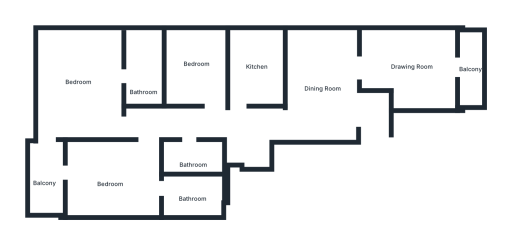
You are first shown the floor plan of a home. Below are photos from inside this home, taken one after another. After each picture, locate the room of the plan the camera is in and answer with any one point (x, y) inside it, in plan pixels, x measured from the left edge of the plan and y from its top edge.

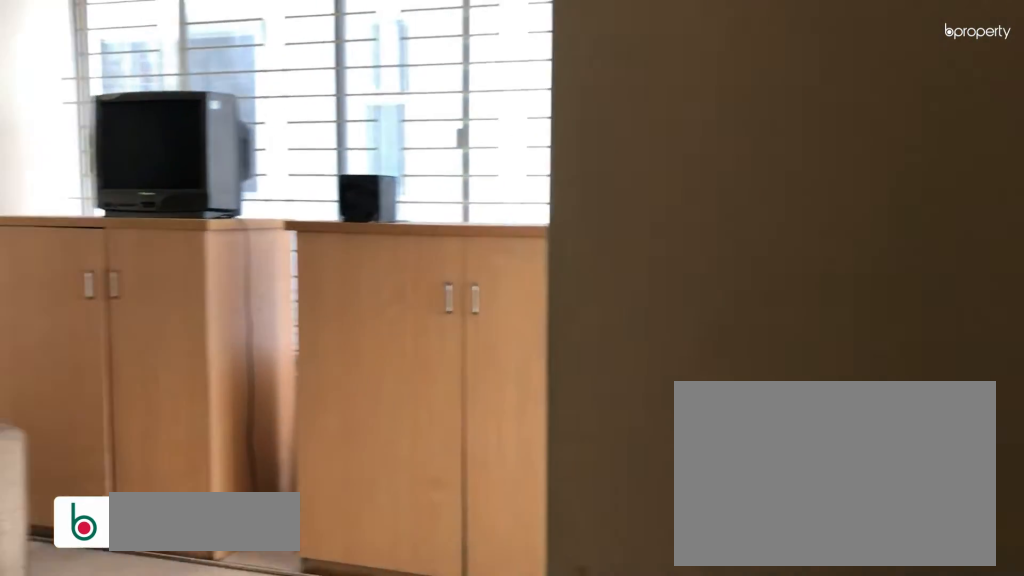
(376, 122)
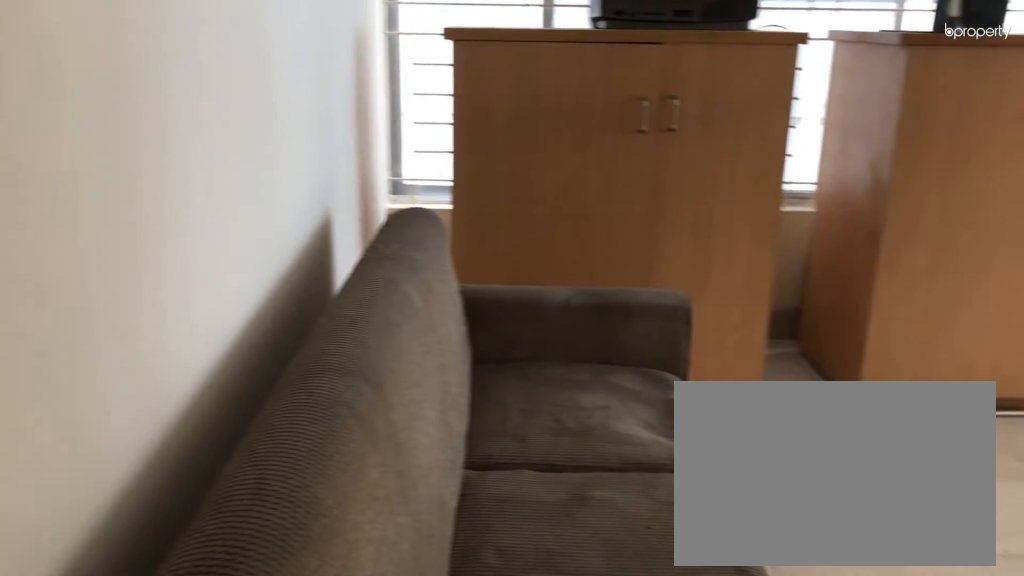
(325, 87)
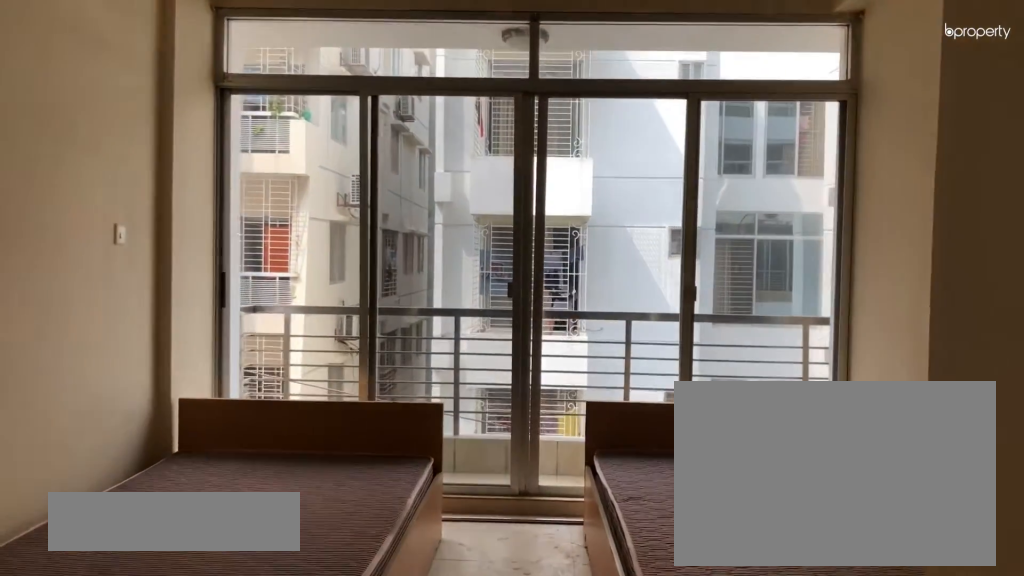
(415, 67)
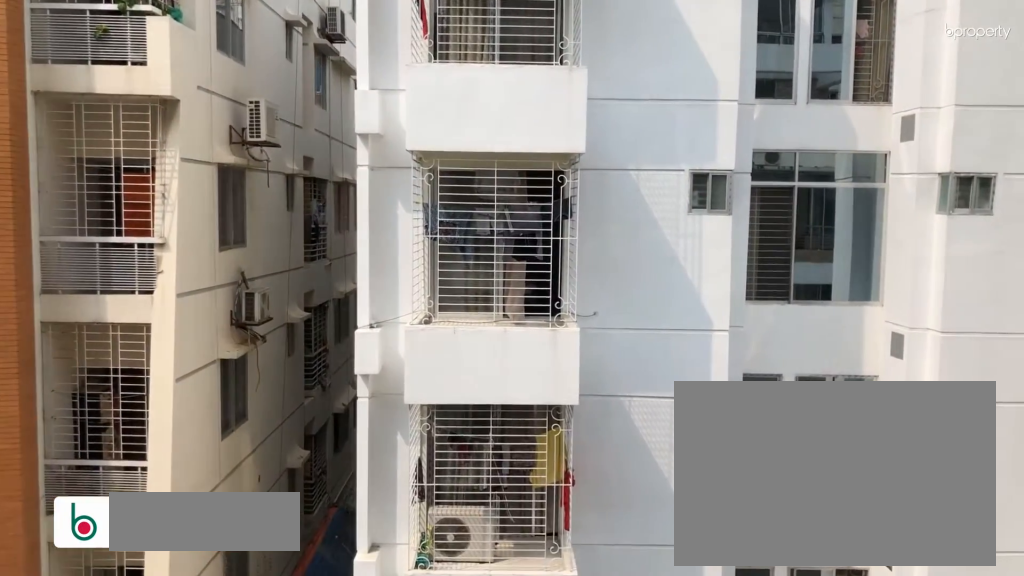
(472, 76)
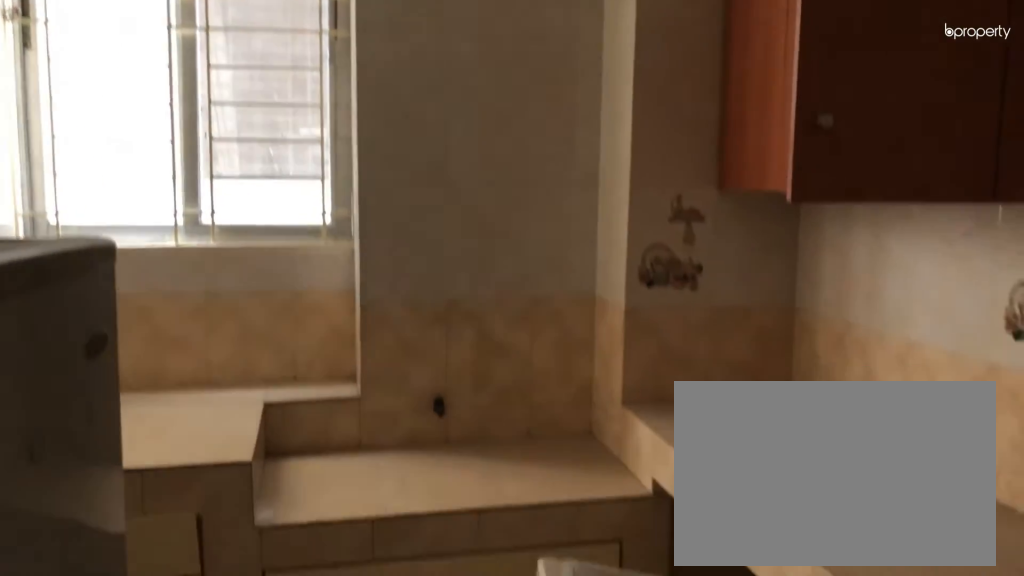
(260, 68)
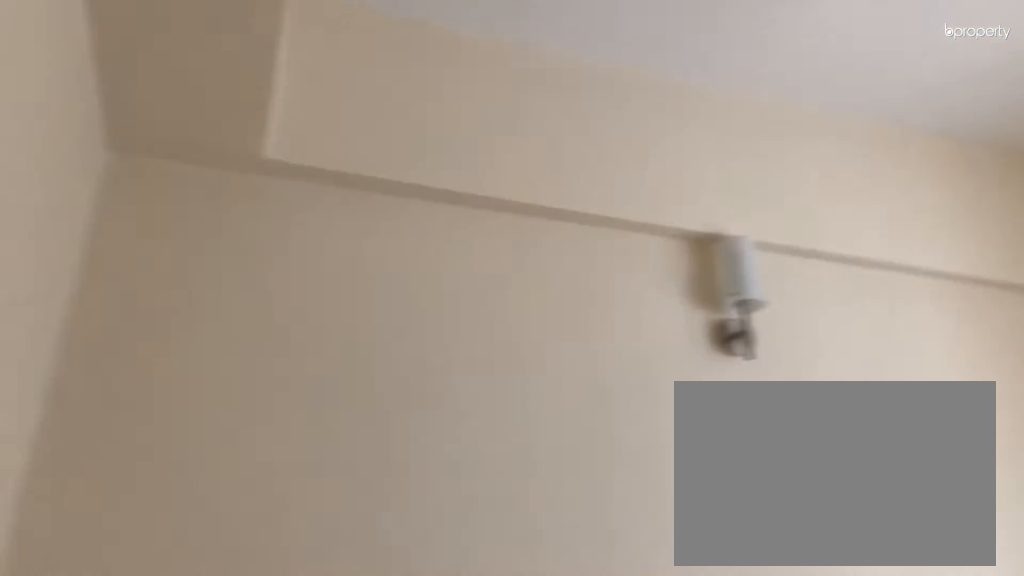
(198, 69)
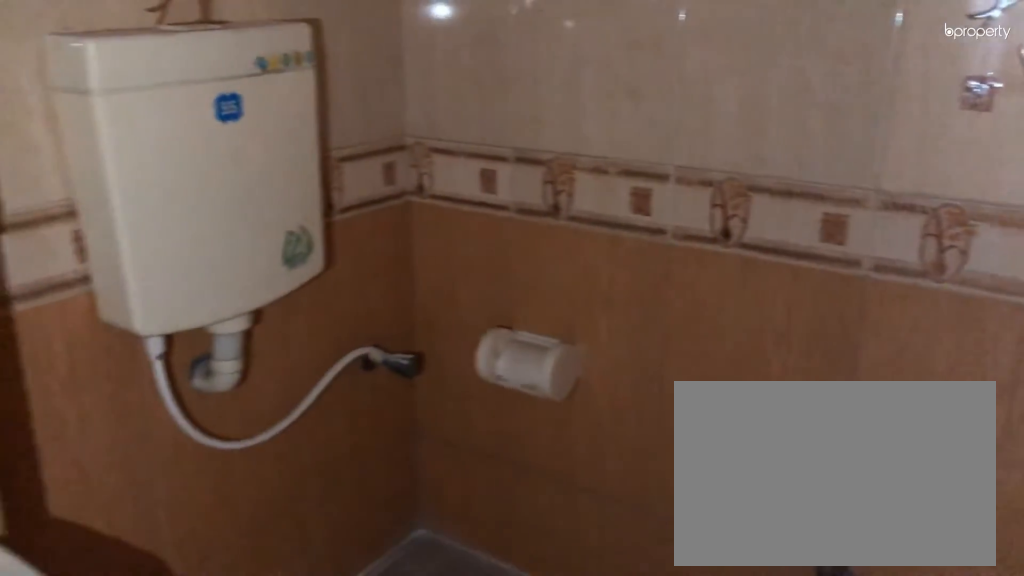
(195, 155)
